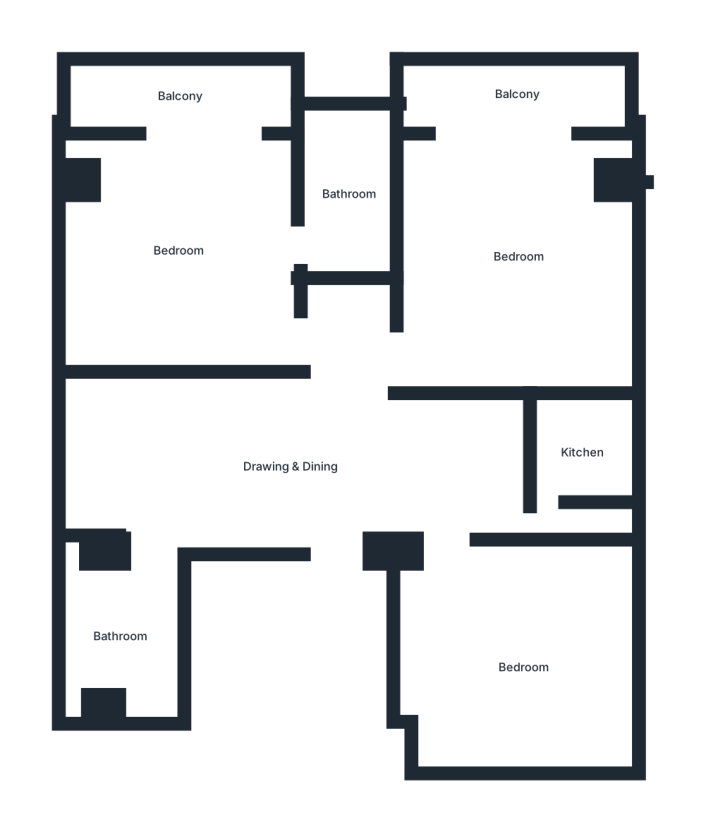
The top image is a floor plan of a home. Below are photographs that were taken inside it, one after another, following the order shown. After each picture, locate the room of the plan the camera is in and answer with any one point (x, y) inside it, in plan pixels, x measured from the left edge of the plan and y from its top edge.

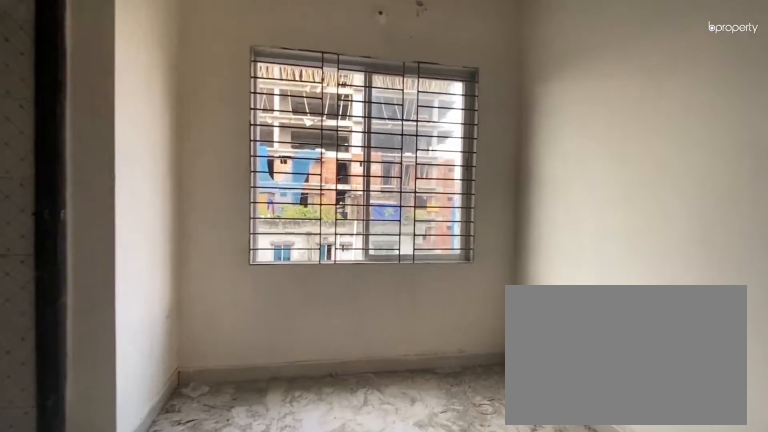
(292, 465)
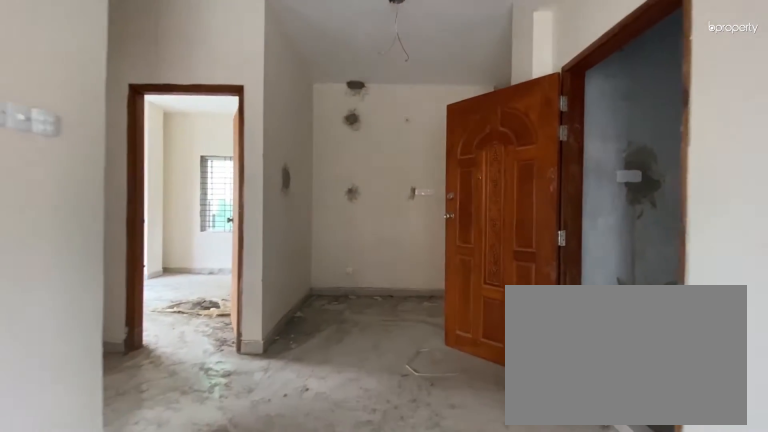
(292, 465)
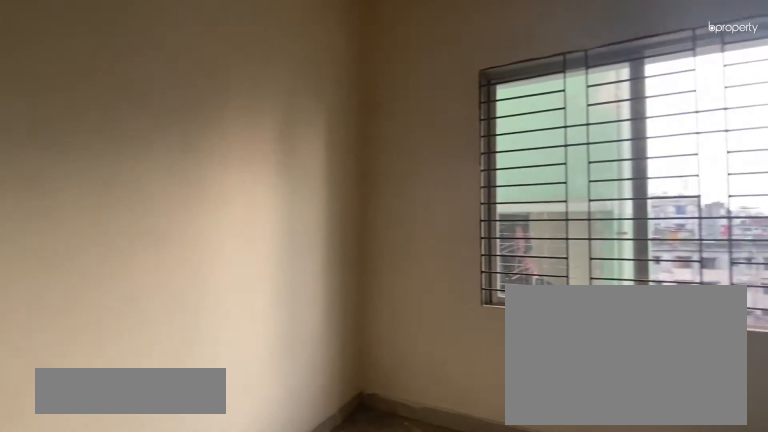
(520, 669)
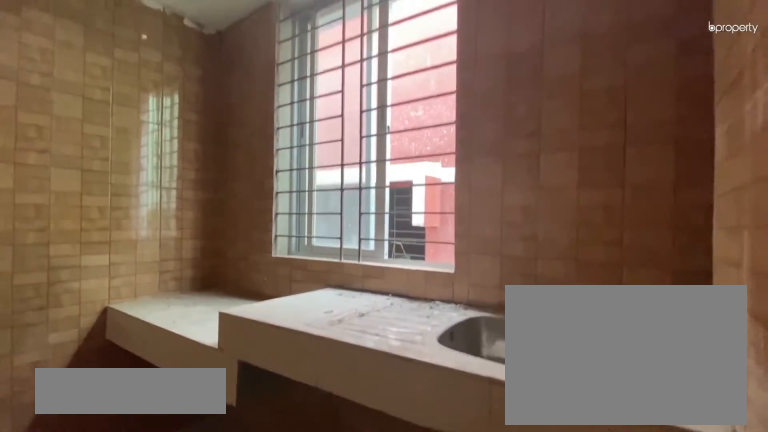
(580, 453)
